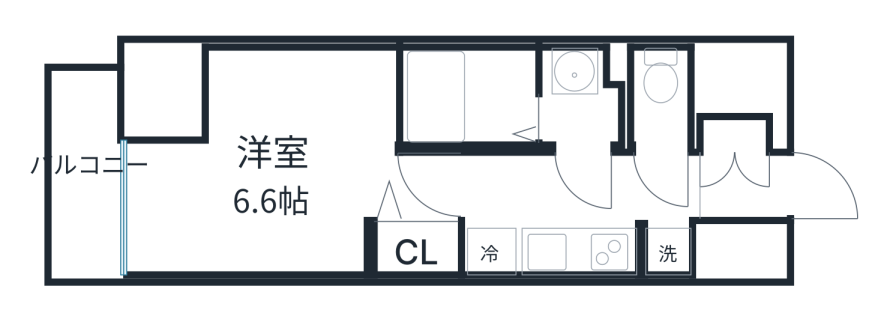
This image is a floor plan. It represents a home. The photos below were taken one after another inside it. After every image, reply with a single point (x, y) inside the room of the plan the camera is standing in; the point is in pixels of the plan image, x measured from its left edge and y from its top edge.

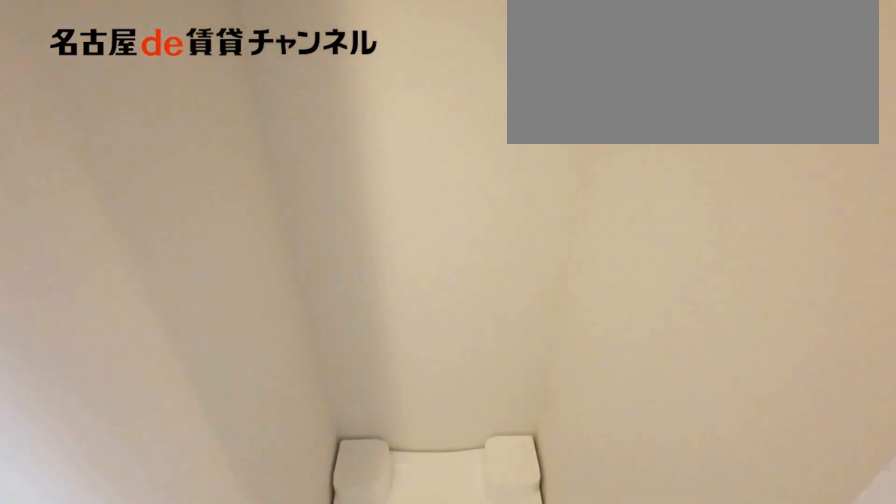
(665, 250)
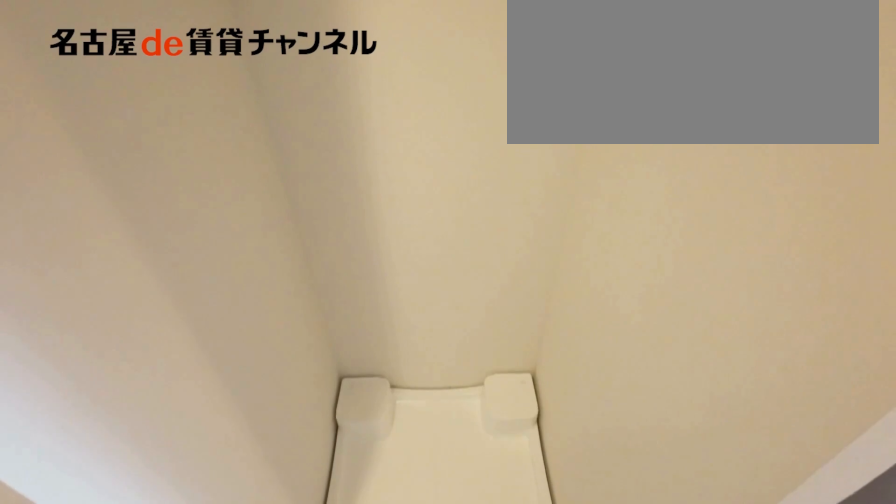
(665, 250)
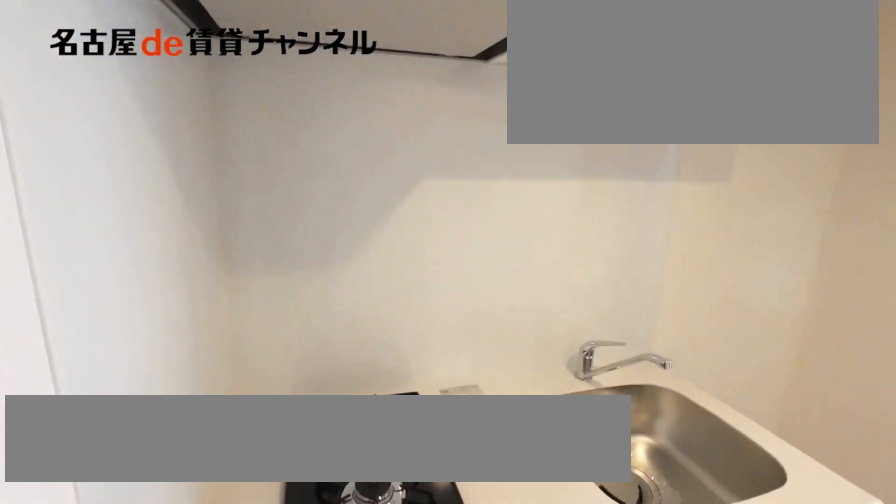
(550, 247)
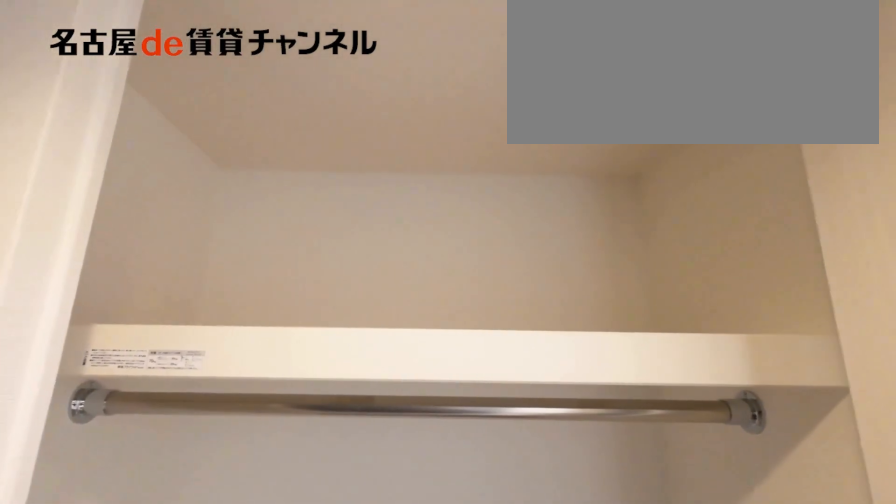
(414, 248)
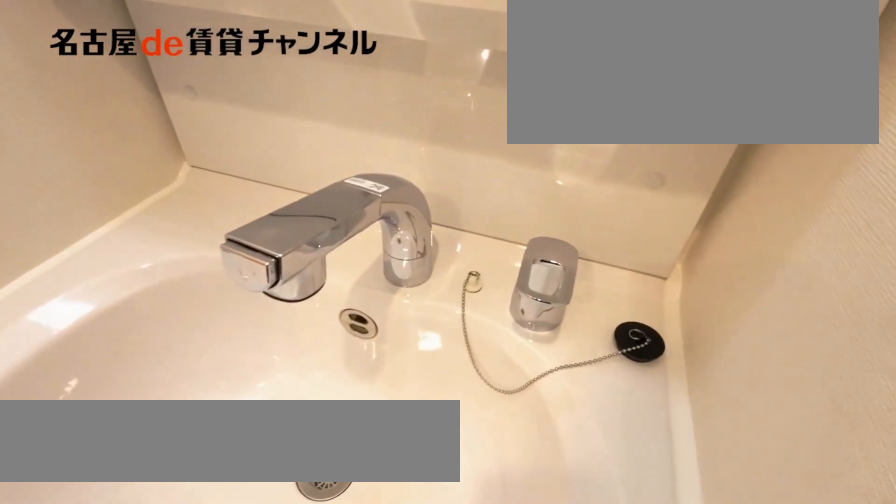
(583, 98)
